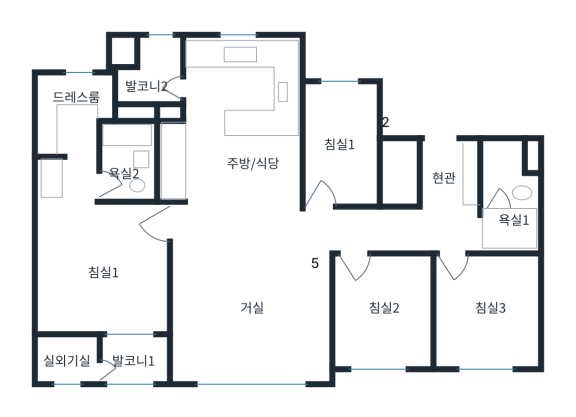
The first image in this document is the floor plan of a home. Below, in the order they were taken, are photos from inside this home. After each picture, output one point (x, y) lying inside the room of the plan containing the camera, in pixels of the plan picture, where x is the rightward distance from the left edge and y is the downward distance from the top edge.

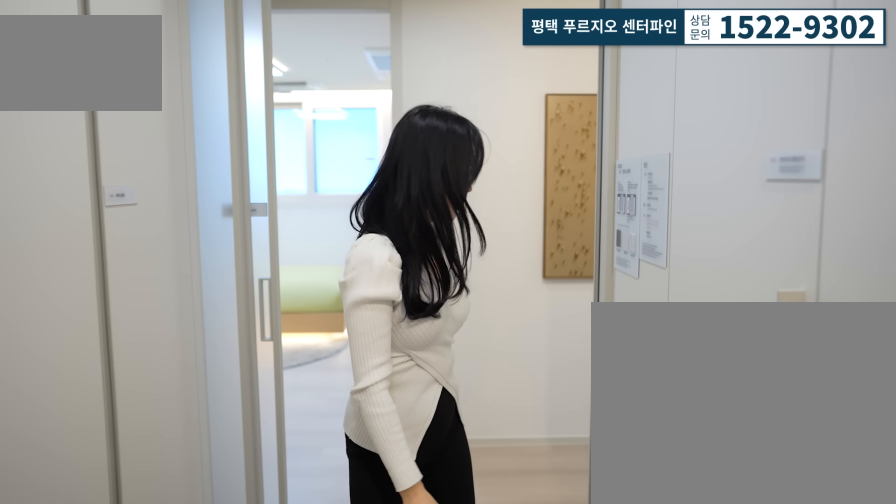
(435, 171)
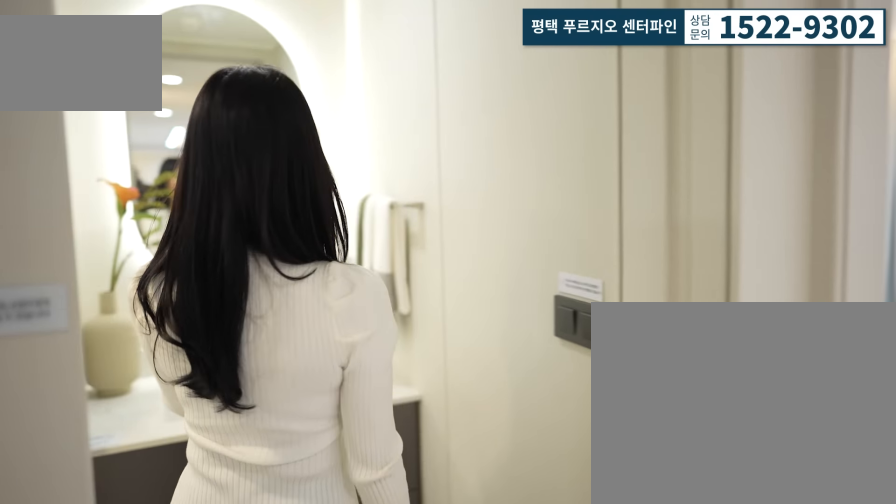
(501, 213)
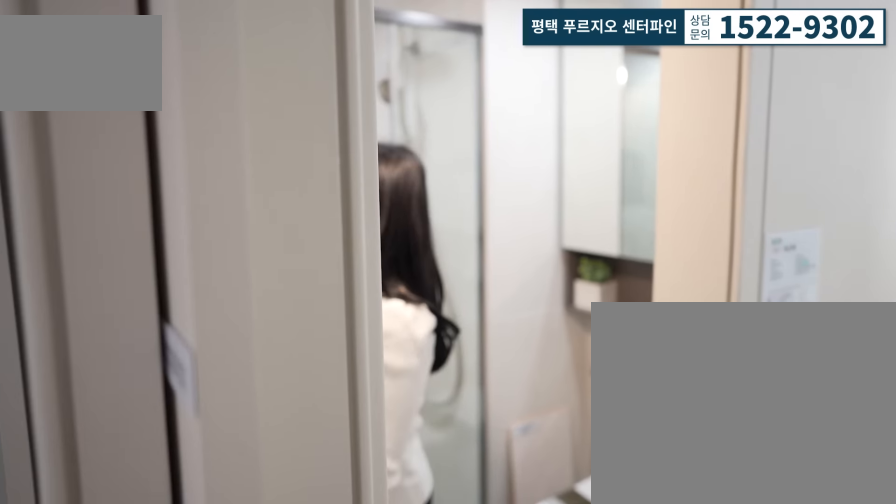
(500, 214)
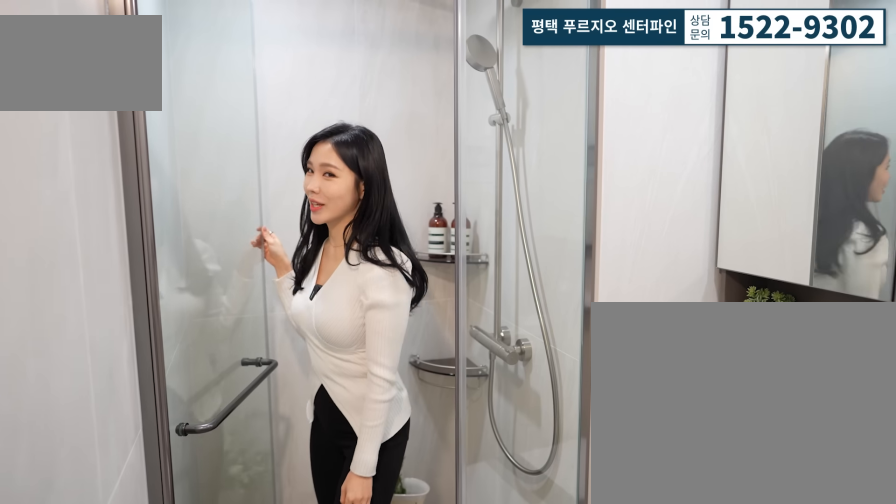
(521, 228)
